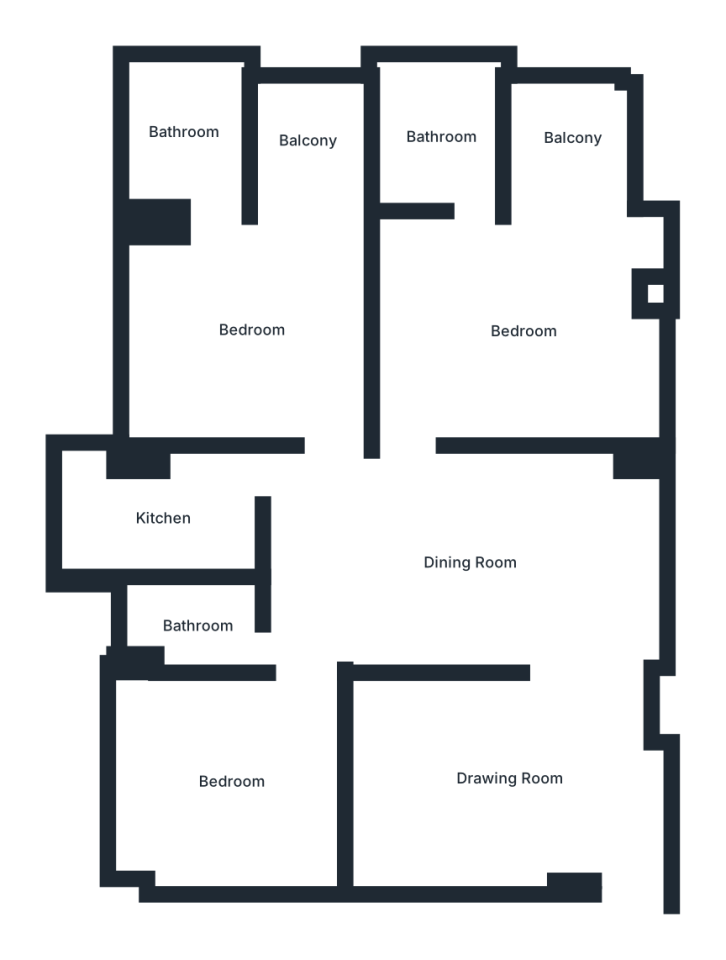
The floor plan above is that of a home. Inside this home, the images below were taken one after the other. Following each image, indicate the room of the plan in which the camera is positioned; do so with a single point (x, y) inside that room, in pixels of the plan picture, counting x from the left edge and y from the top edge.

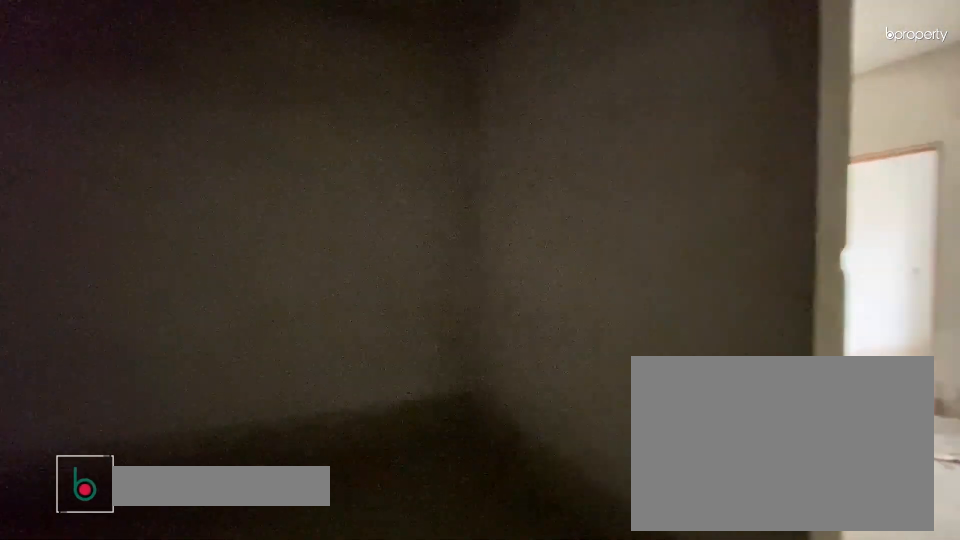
(524, 781)
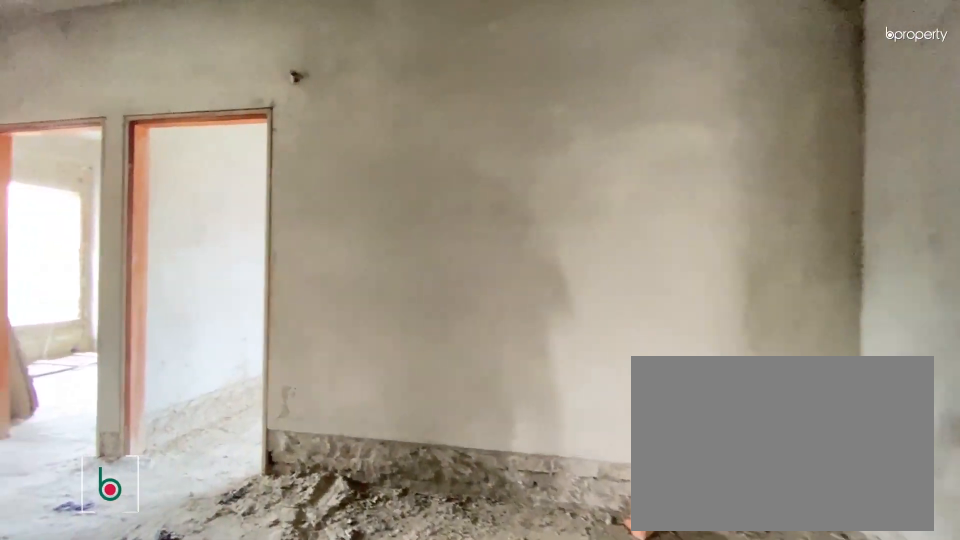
(472, 562)
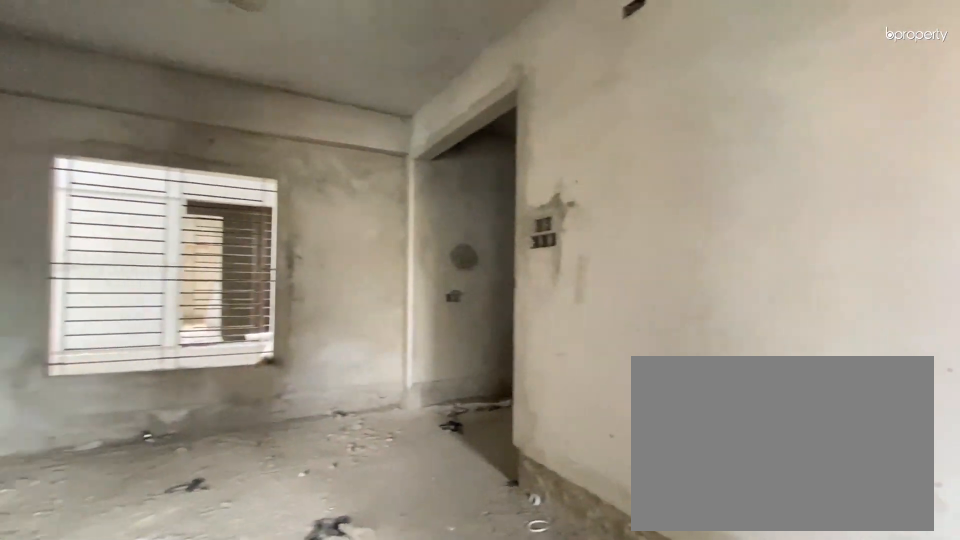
(472, 562)
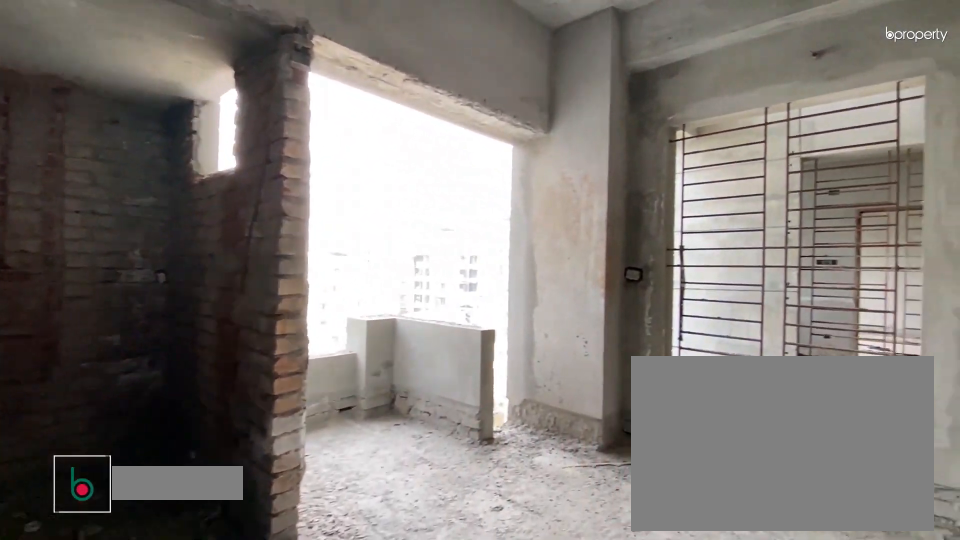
(525, 331)
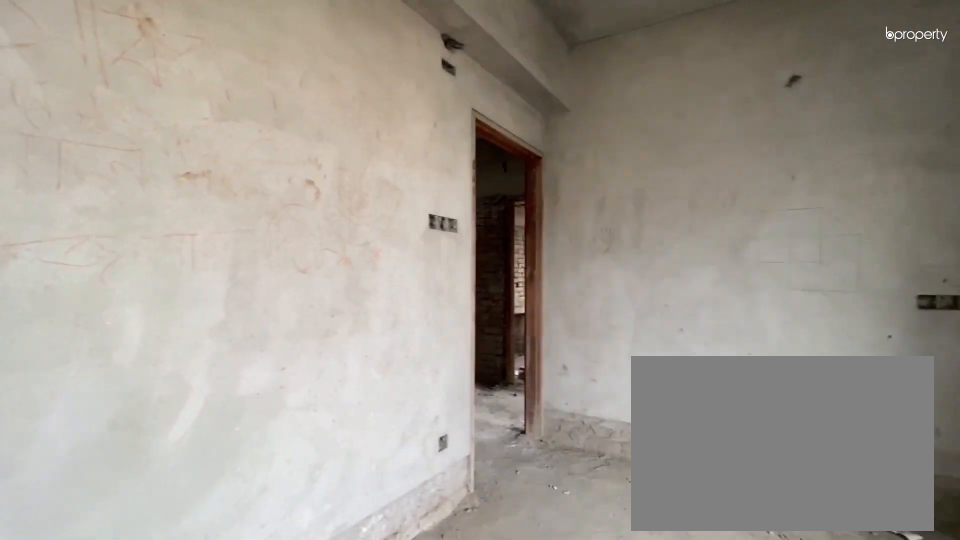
(525, 331)
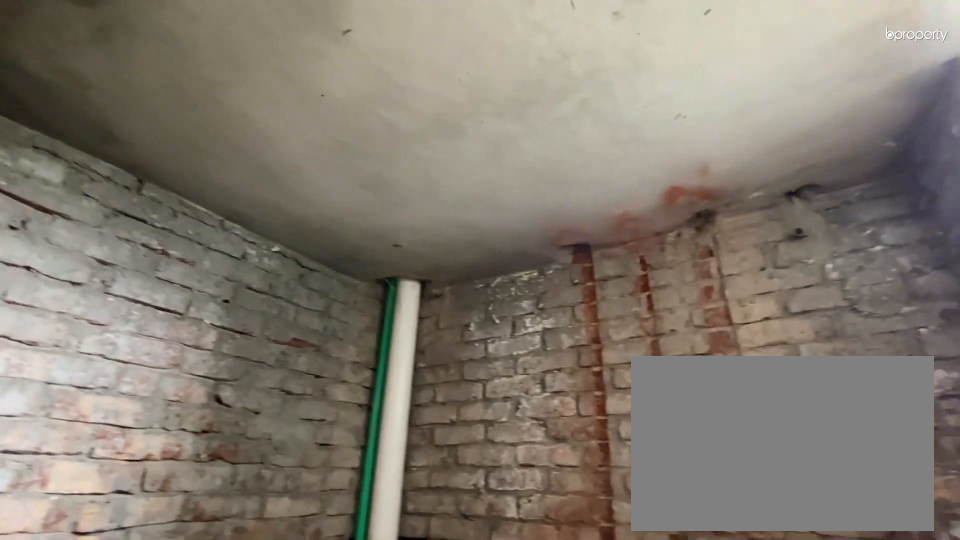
(437, 135)
